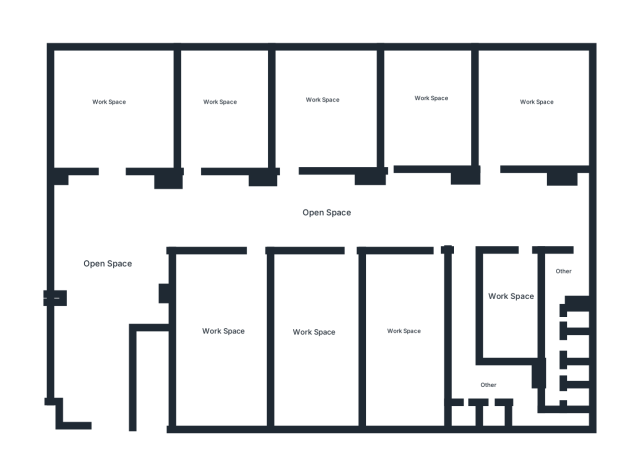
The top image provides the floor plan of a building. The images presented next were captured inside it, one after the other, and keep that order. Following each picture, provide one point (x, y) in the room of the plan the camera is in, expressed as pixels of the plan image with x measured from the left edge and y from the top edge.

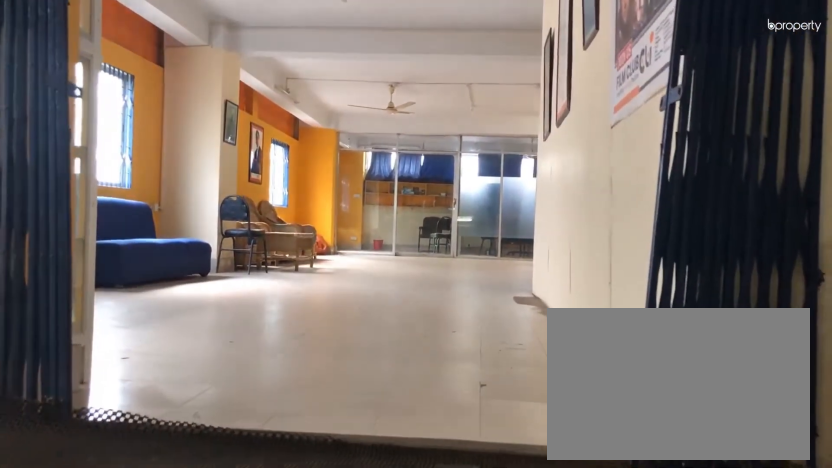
(108, 390)
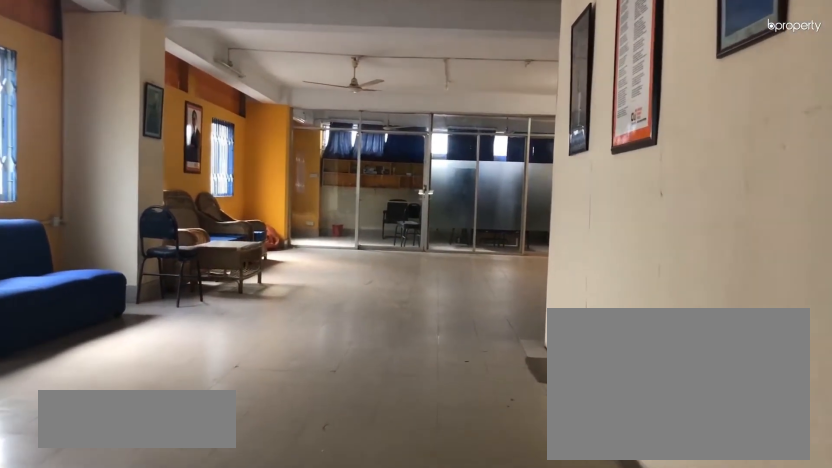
(108, 390)
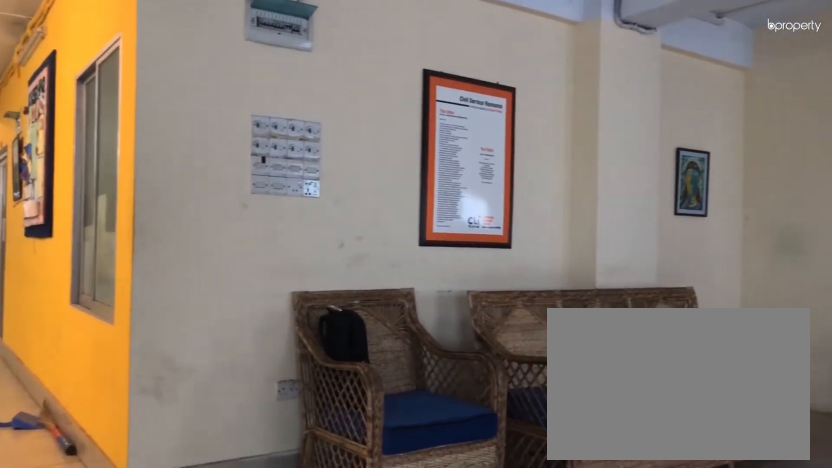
(111, 228)
